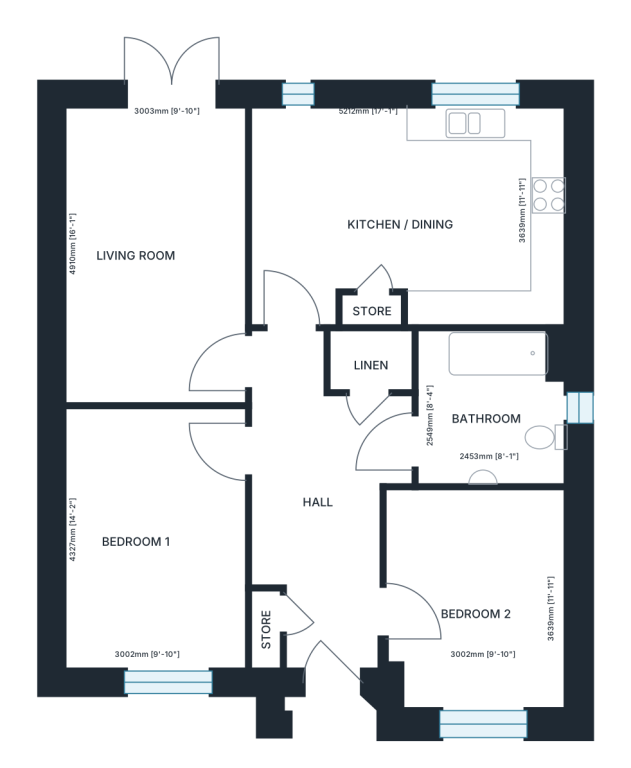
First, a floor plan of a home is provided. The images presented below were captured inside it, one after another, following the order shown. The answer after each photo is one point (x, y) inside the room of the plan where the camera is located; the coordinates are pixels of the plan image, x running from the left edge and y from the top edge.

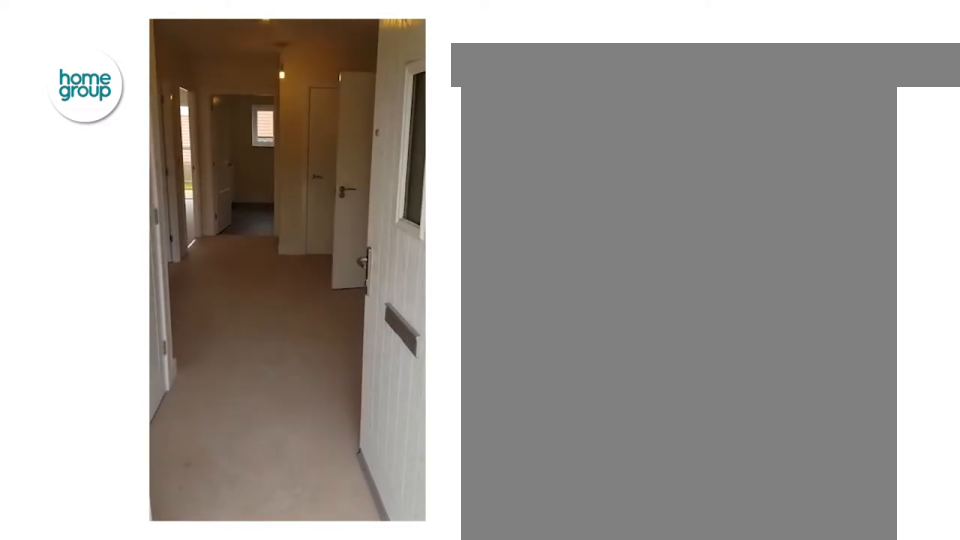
(367, 484)
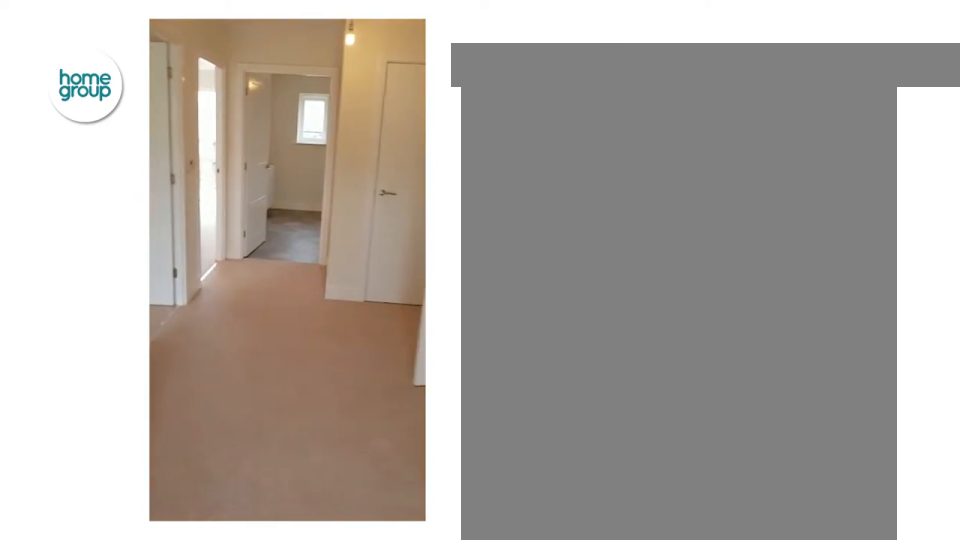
(367, 484)
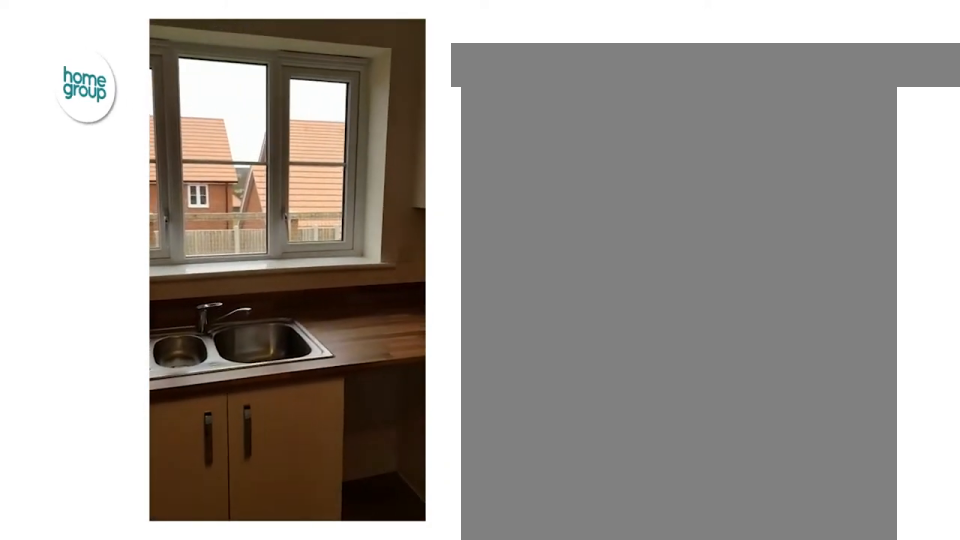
(408, 214)
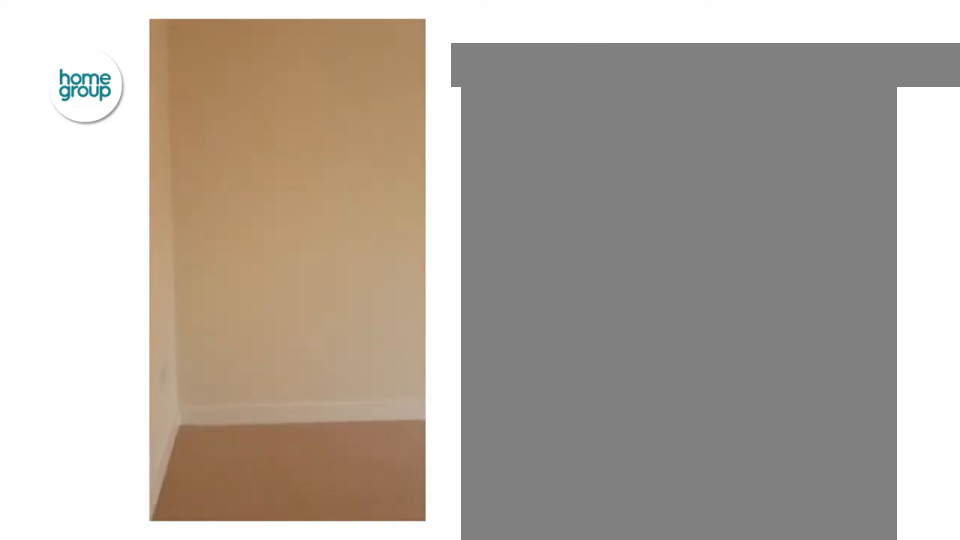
(155, 254)
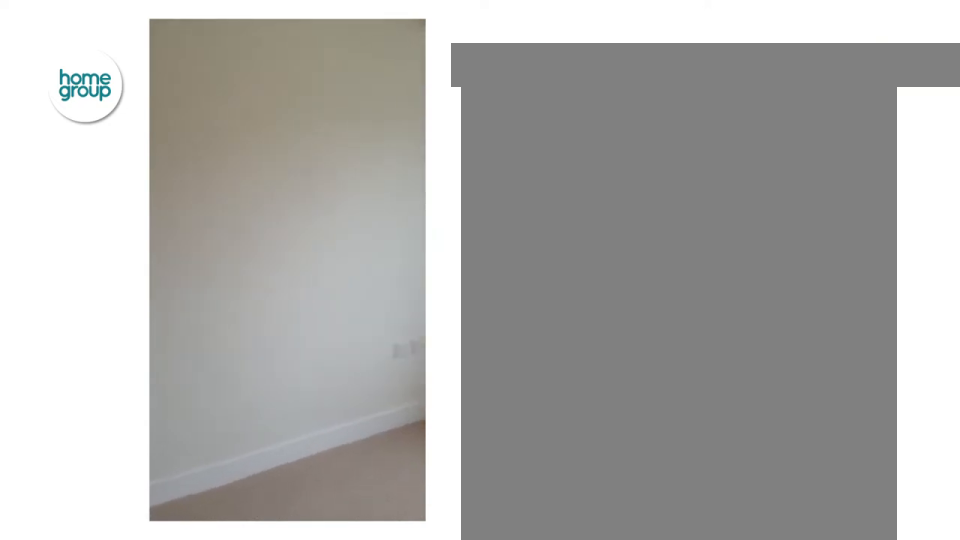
(479, 599)
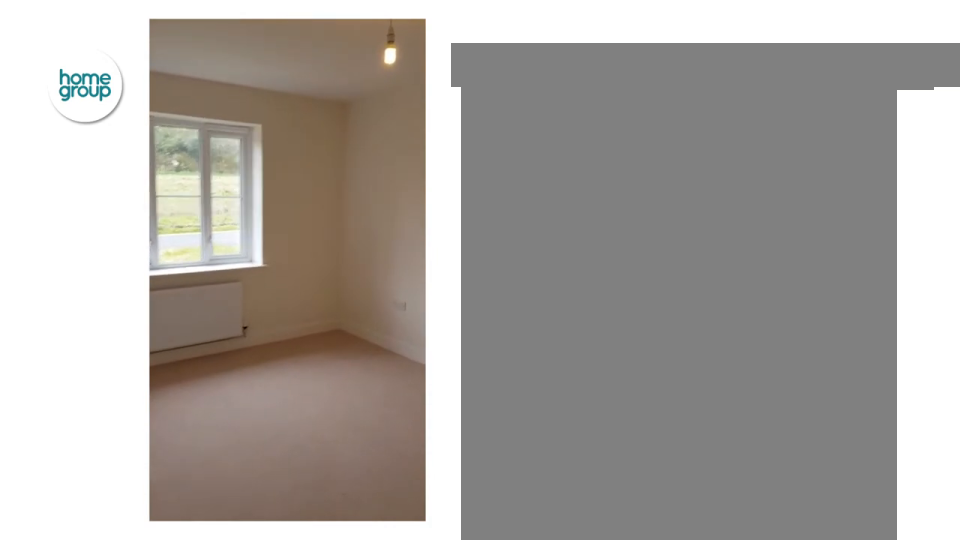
(155, 538)
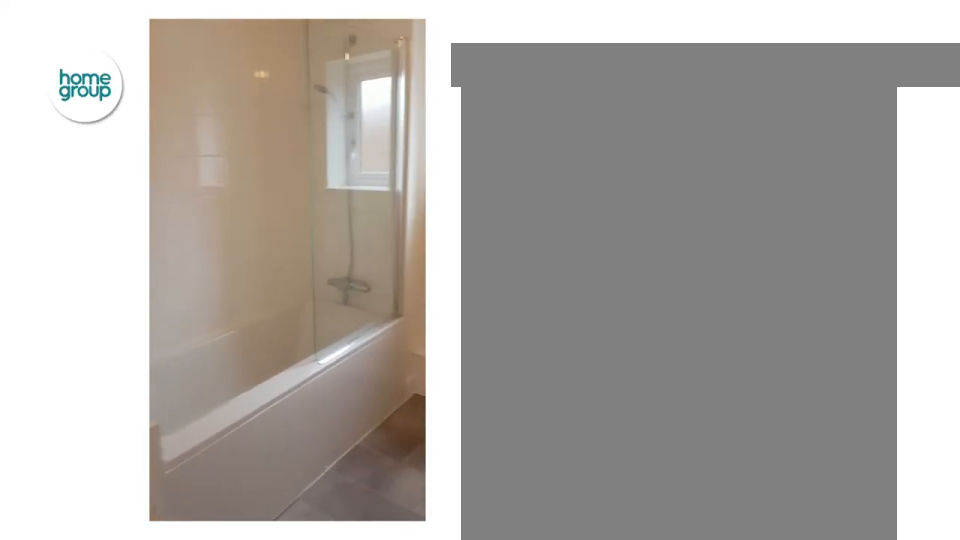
(490, 408)
